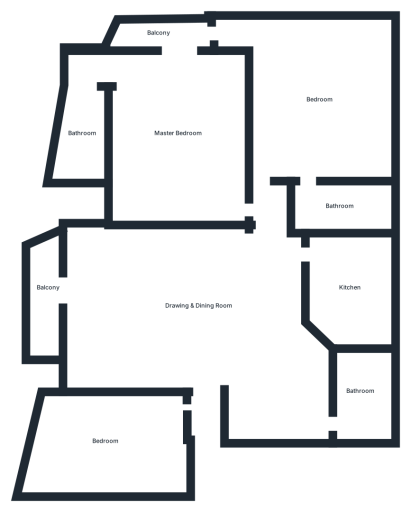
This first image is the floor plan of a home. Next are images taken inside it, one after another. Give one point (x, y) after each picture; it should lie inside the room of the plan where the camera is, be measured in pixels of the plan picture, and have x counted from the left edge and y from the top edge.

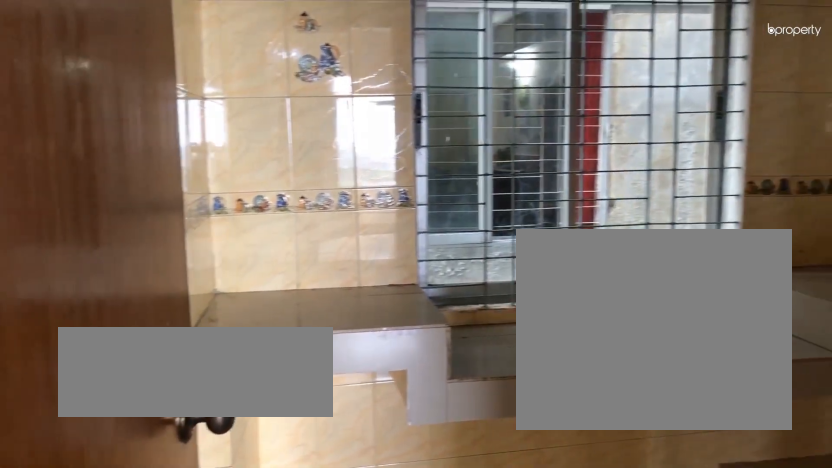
(349, 287)
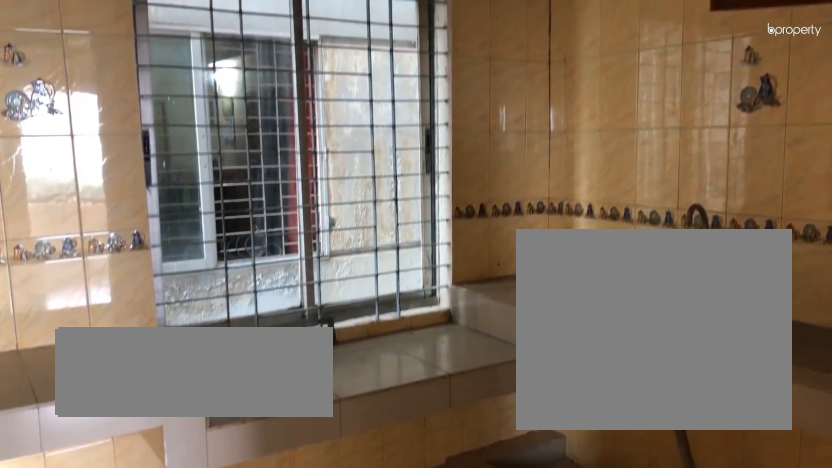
(349, 287)
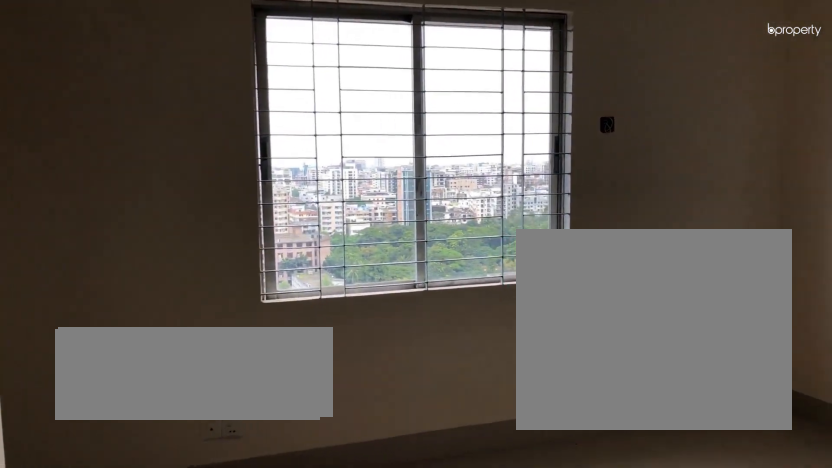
(319, 99)
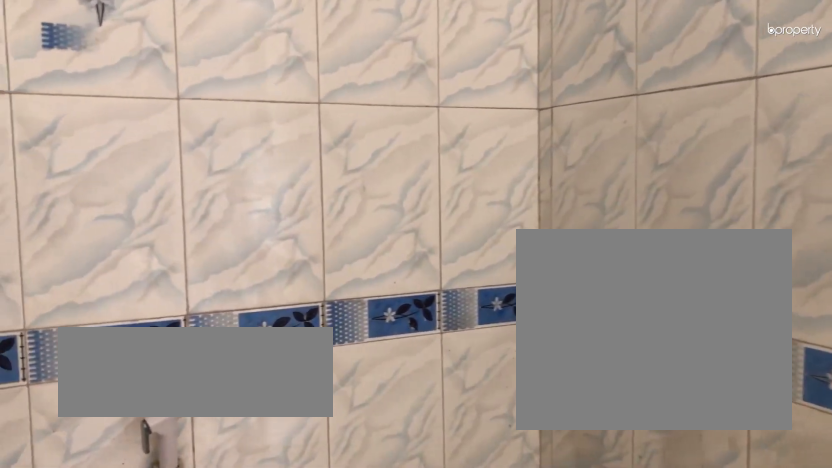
(339, 206)
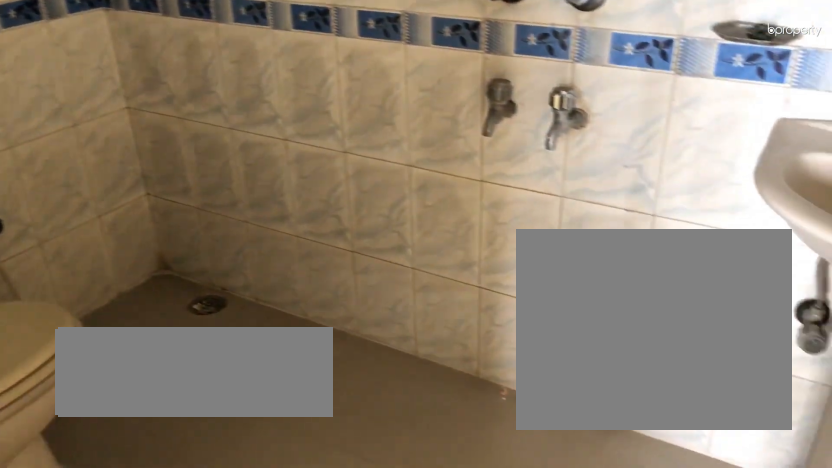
(339, 206)
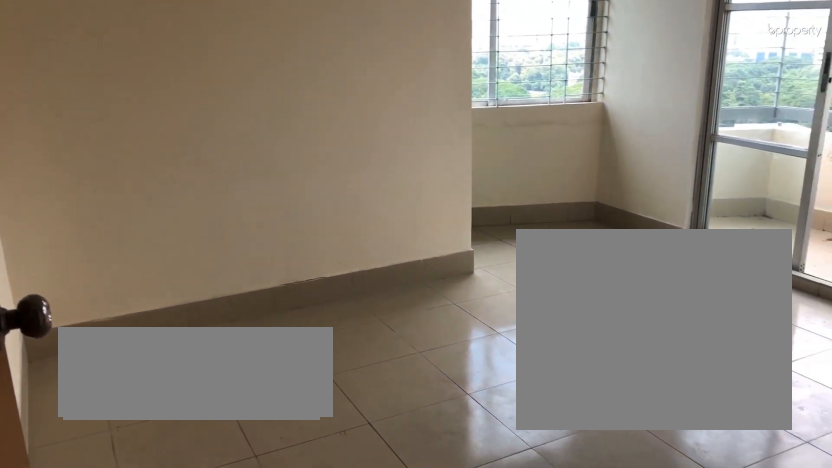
(178, 132)
